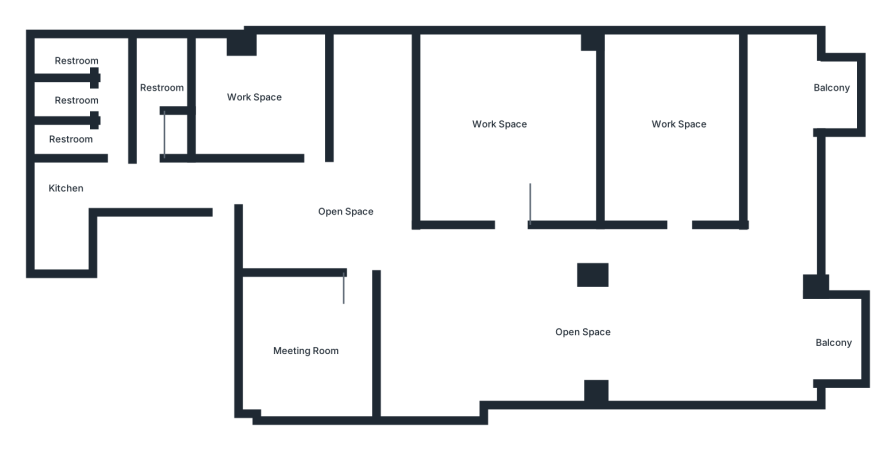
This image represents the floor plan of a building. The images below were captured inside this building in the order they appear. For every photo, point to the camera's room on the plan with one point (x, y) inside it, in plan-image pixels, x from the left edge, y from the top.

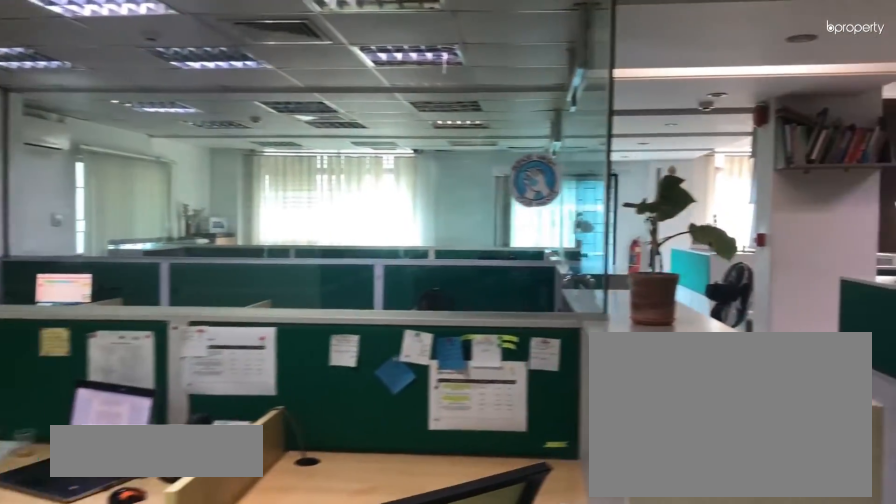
(412, 263)
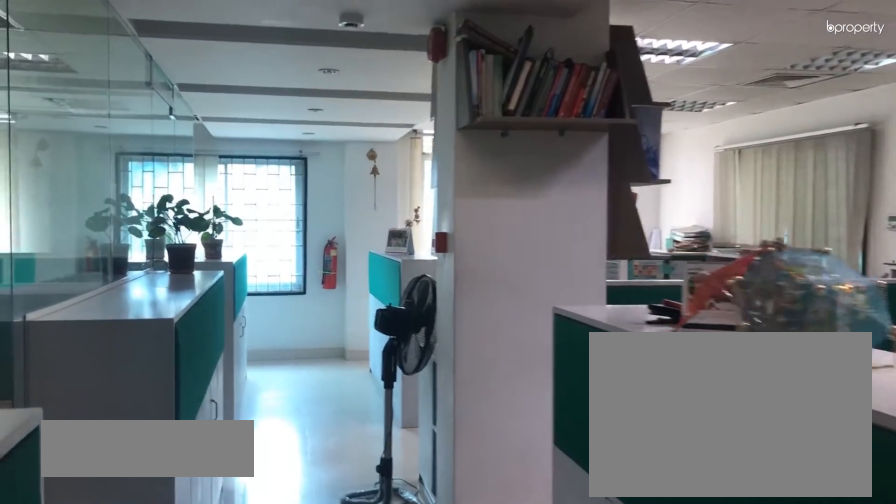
(530, 253)
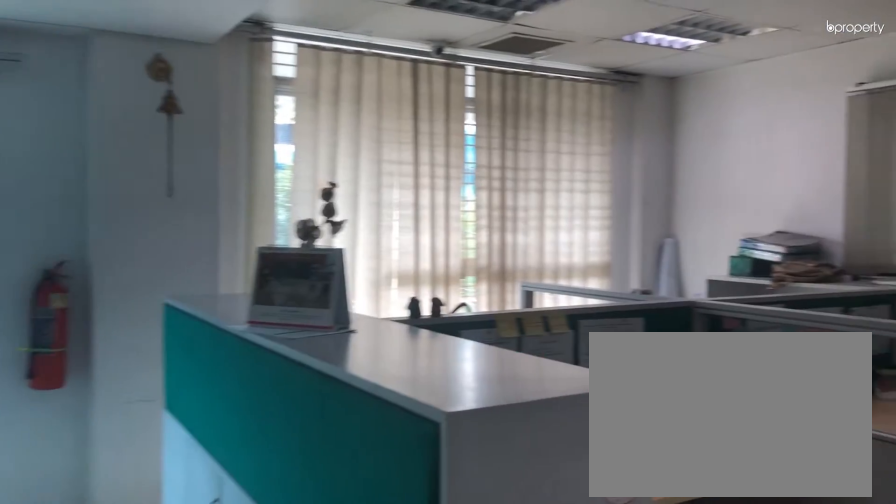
(655, 258)
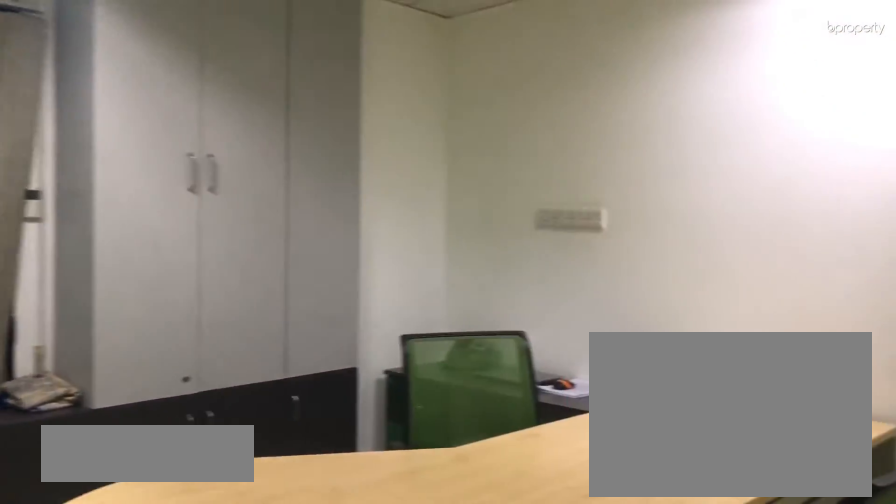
(320, 345)
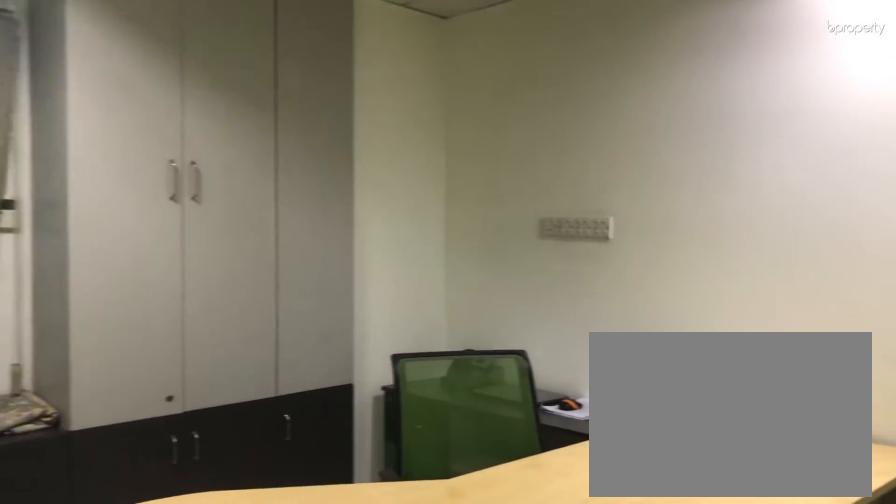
(320, 345)
